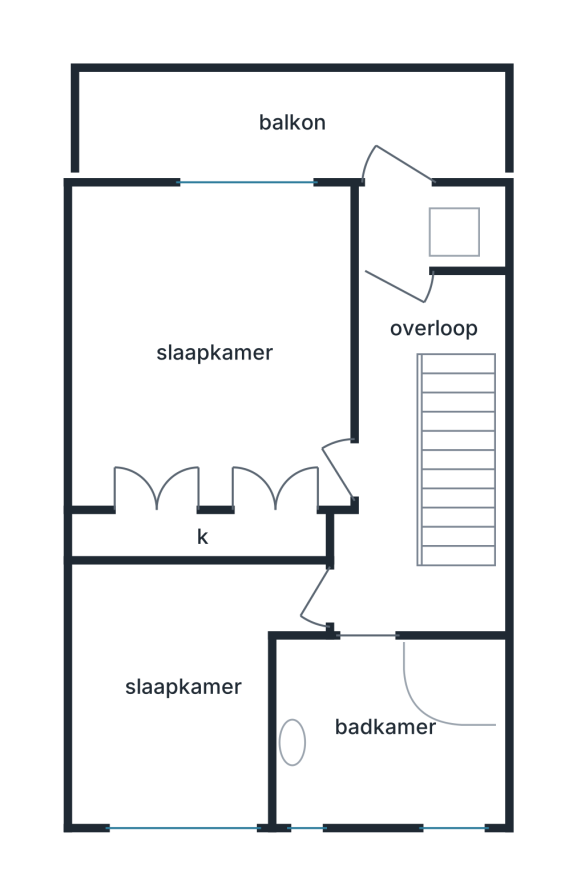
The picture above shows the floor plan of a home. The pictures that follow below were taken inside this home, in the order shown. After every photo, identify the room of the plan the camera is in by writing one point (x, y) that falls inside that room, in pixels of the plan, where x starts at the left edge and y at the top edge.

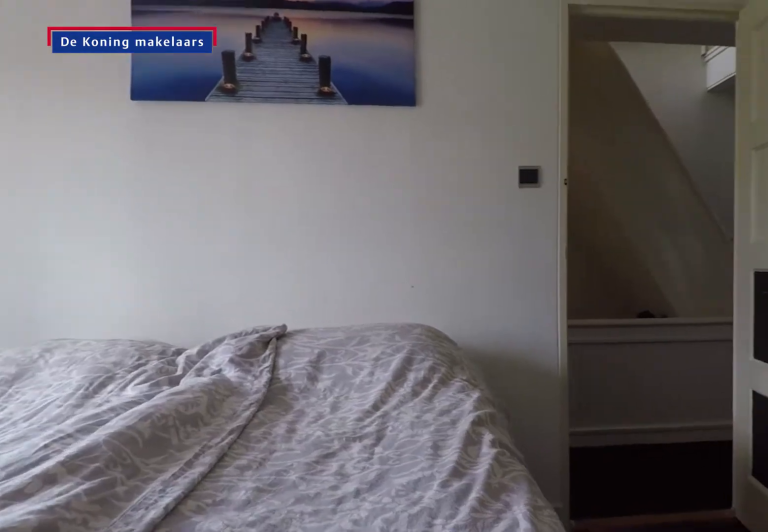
(216, 350)
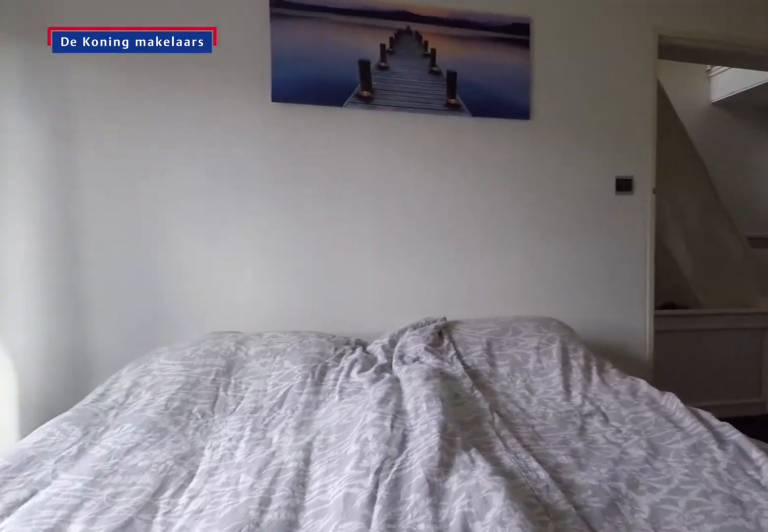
(216, 350)
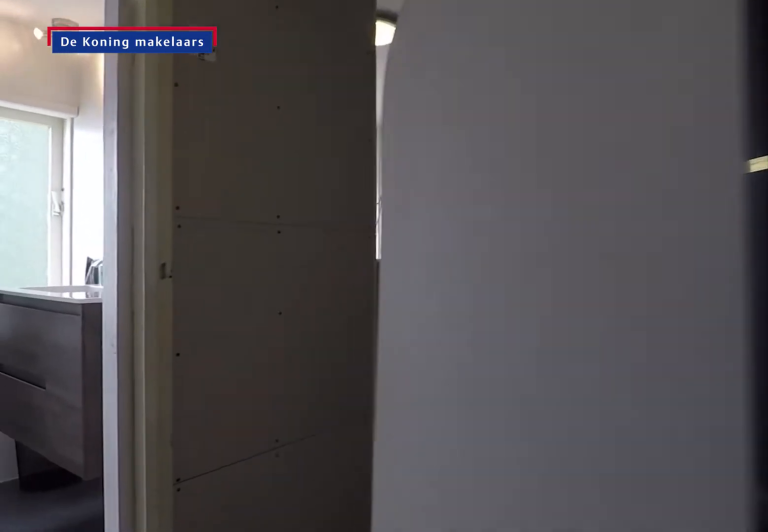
(405, 461)
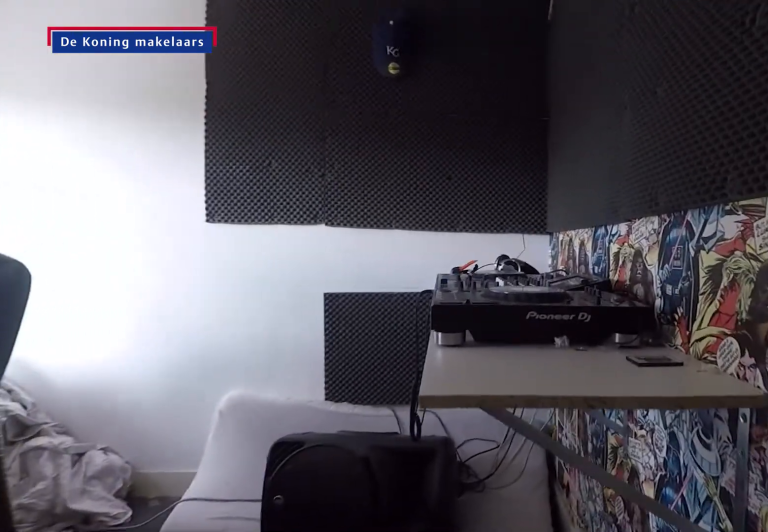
(183, 683)
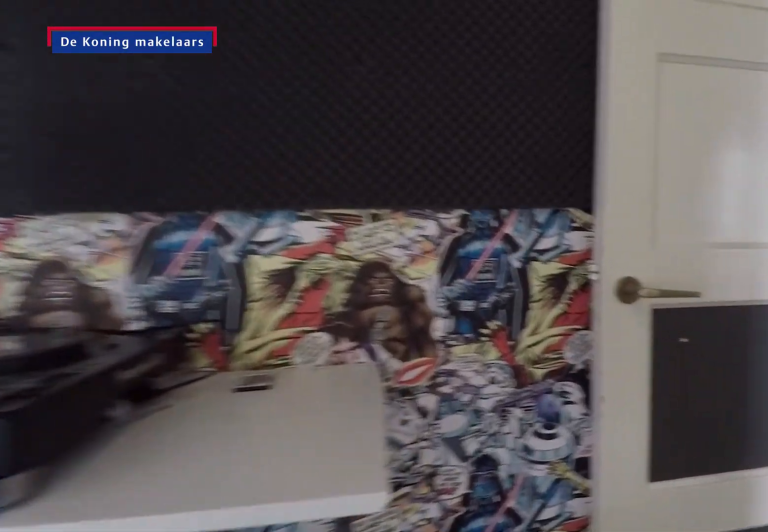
(183, 683)
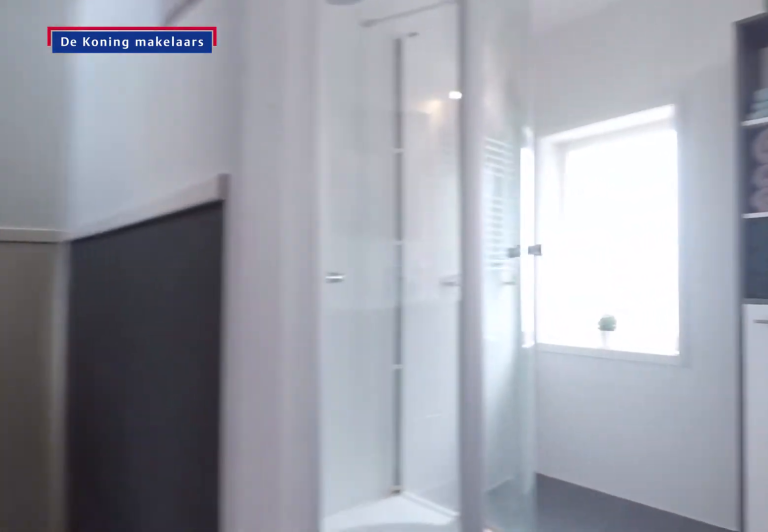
(406, 466)
